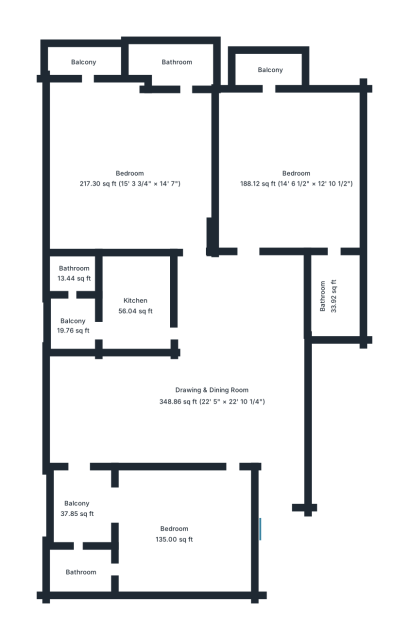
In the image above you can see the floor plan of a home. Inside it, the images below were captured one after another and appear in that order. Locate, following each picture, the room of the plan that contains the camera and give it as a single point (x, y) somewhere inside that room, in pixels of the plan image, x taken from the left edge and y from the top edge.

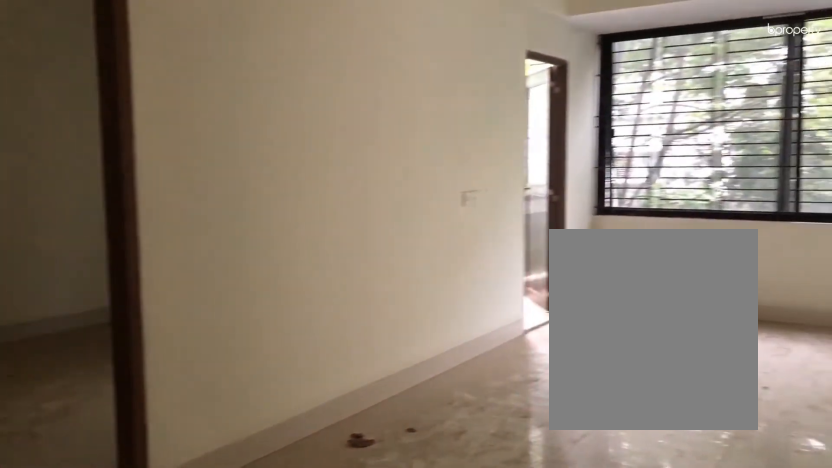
(212, 397)
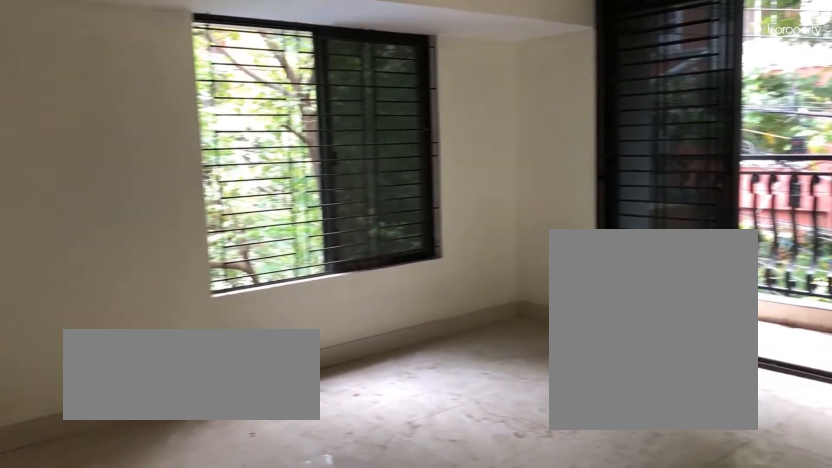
(129, 177)
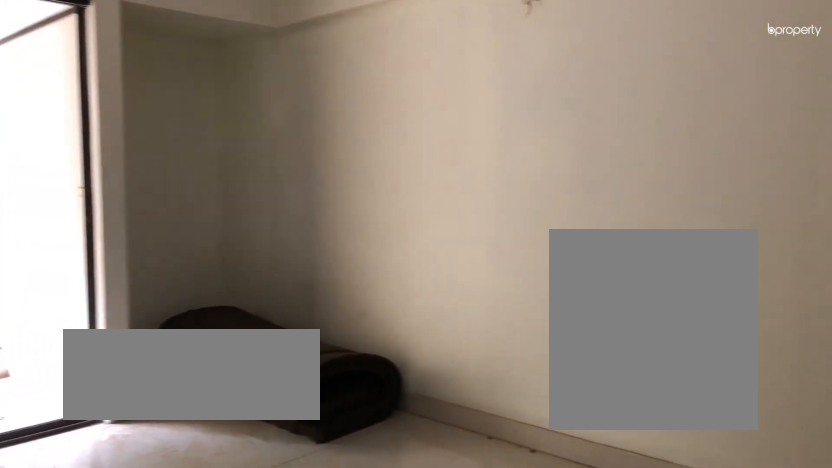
(296, 177)
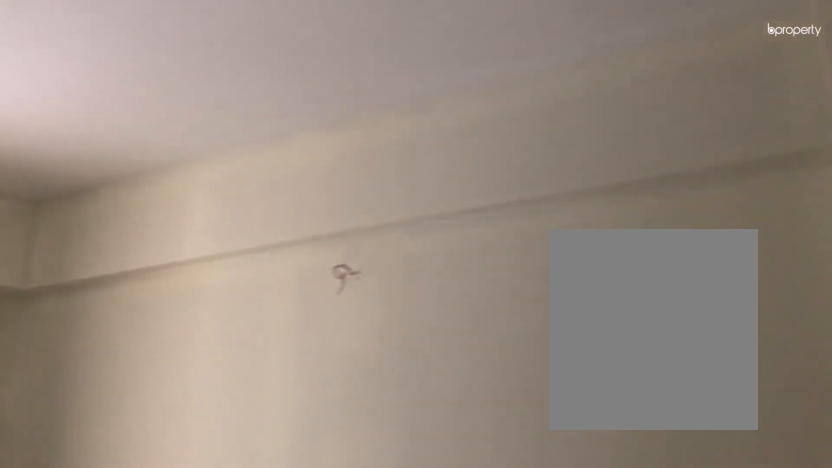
(296, 177)
